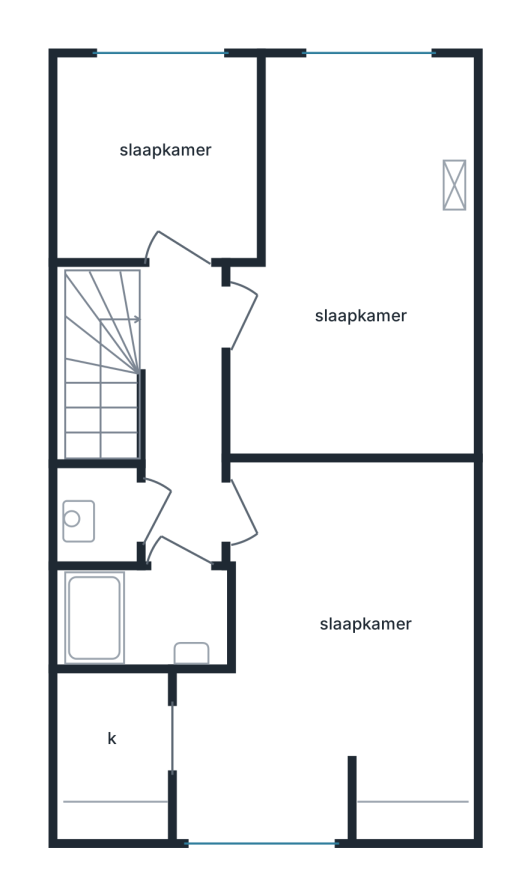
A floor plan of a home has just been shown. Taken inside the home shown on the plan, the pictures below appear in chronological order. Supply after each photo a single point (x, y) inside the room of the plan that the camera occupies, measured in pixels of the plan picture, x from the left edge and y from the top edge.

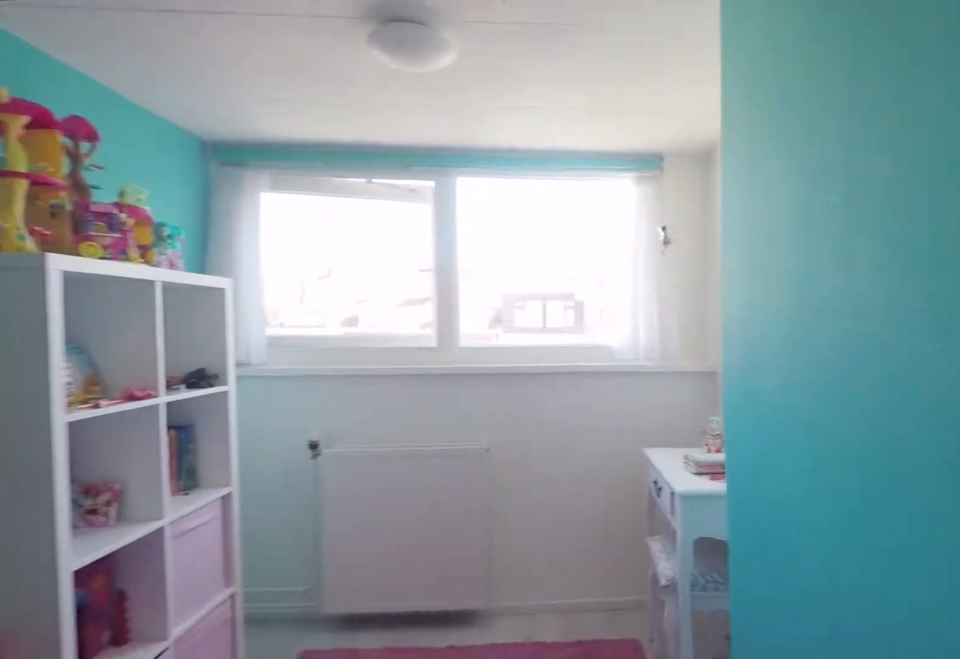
(358, 267)
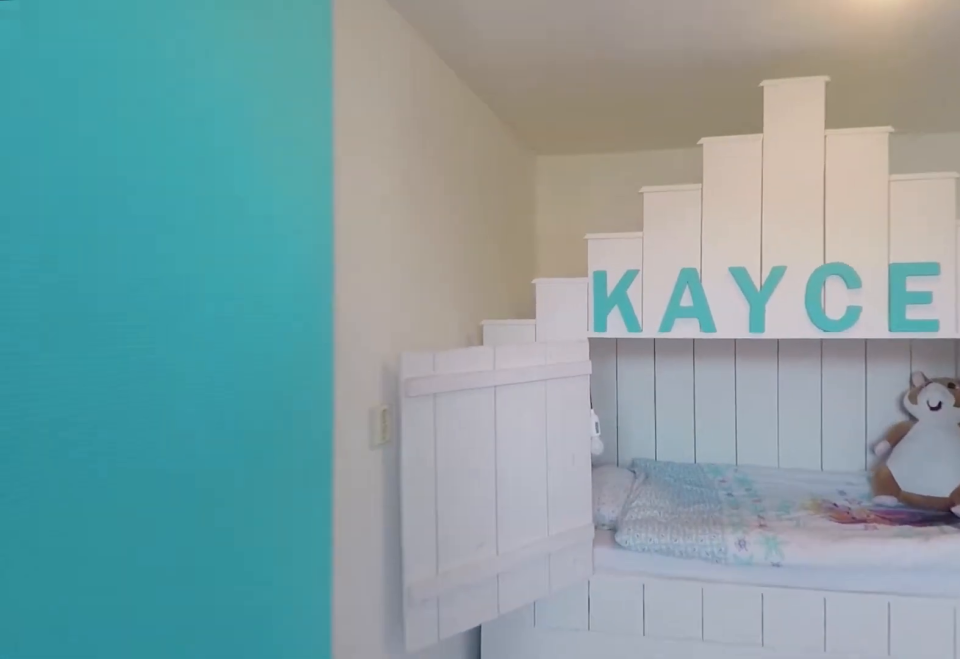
(358, 267)
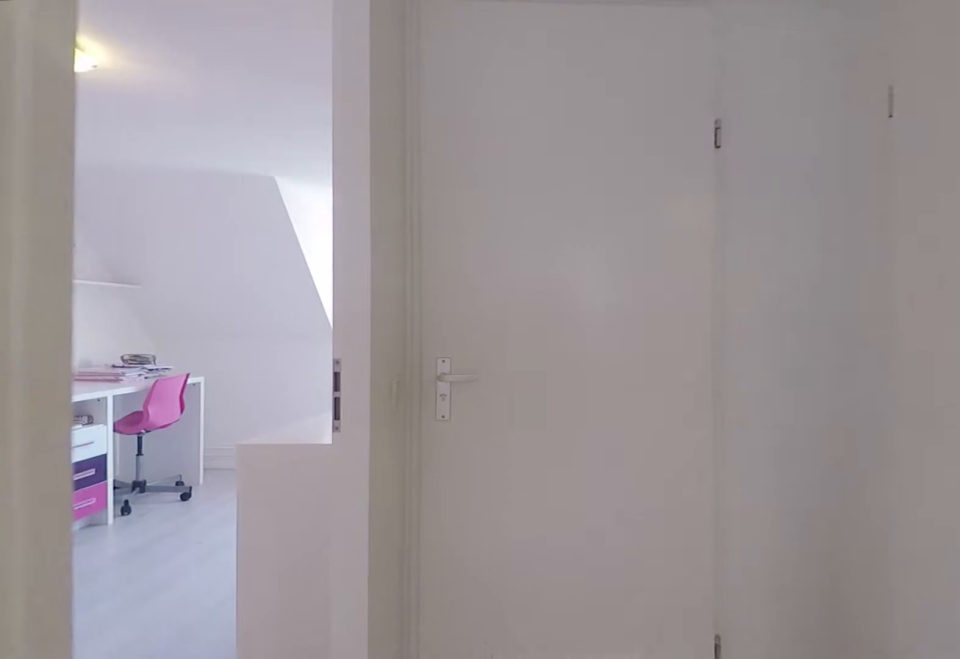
(182, 416)
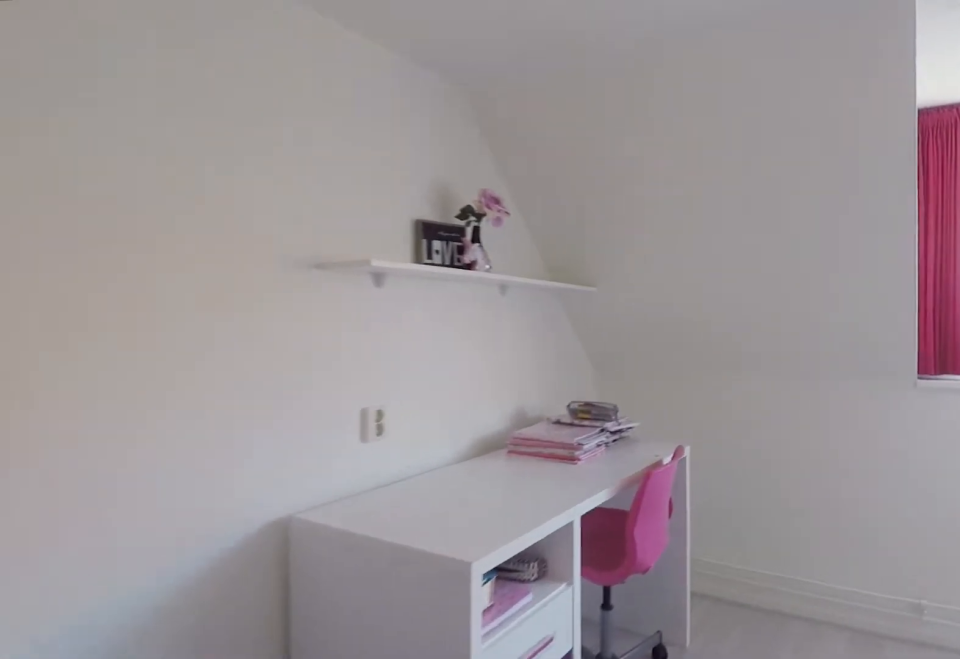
(334, 651)
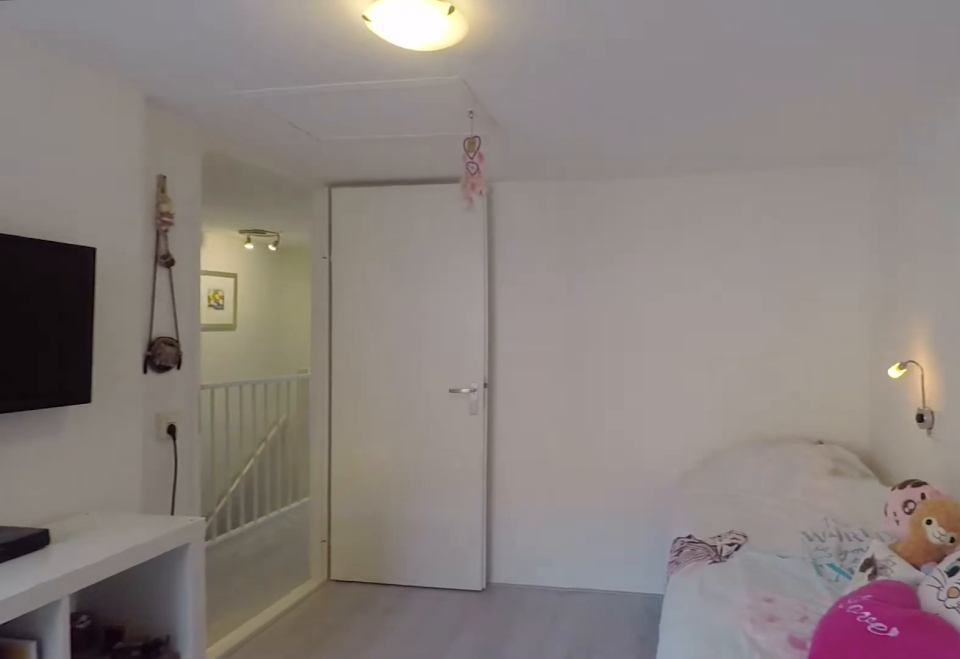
(334, 651)
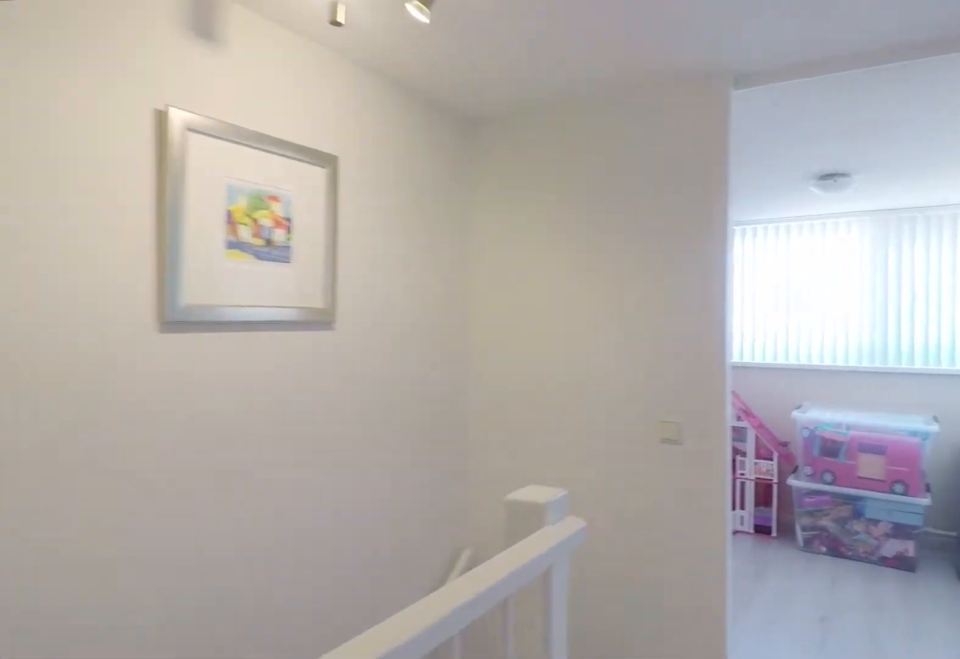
(182, 416)
